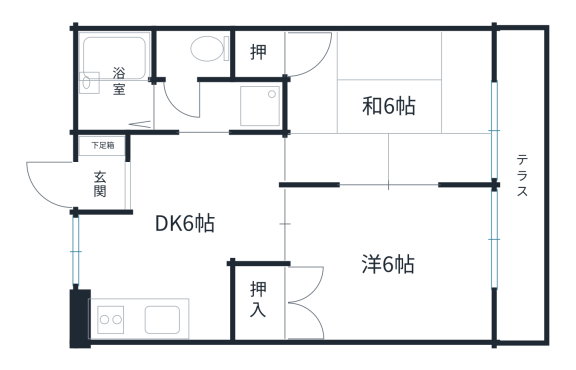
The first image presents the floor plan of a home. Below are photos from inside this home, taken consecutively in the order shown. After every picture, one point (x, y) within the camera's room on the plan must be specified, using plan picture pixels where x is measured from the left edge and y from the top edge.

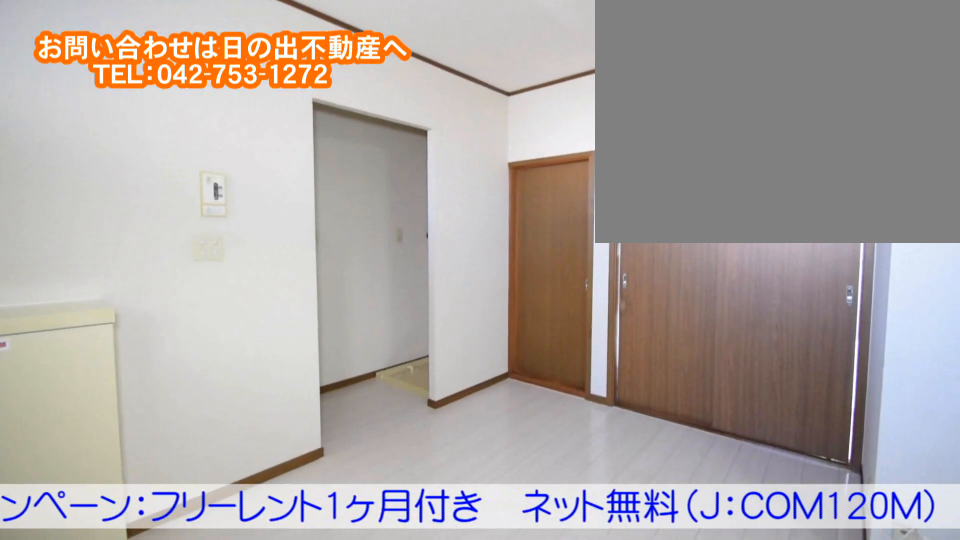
(188, 247)
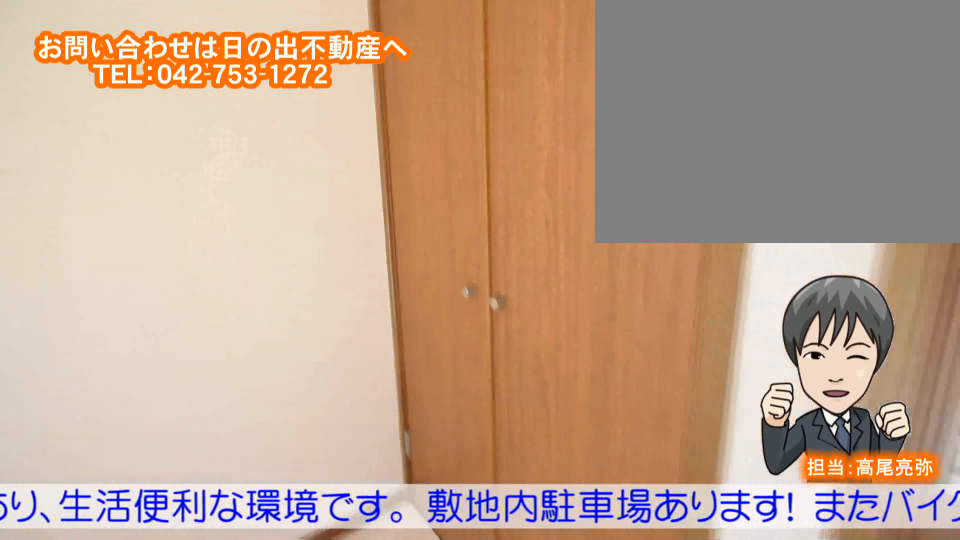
(443, 258)
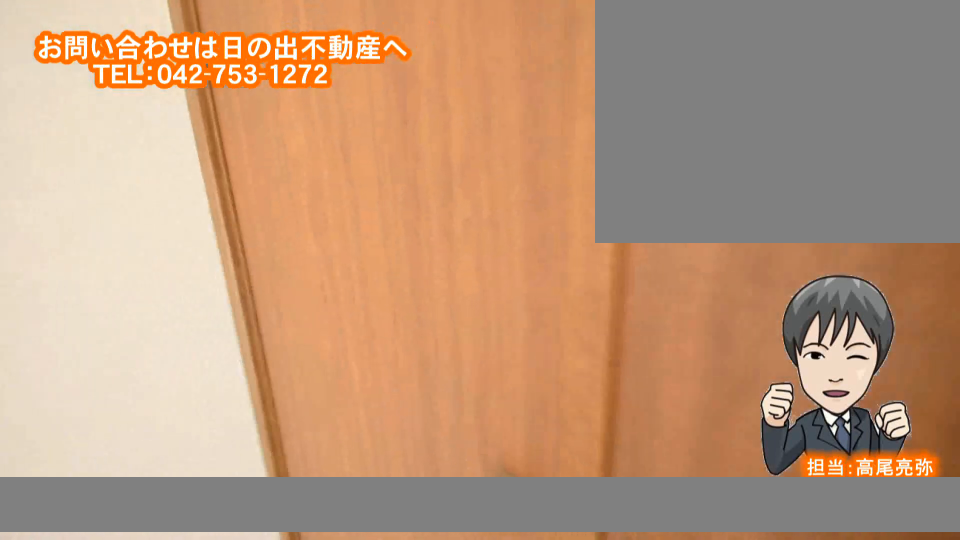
(443, 258)
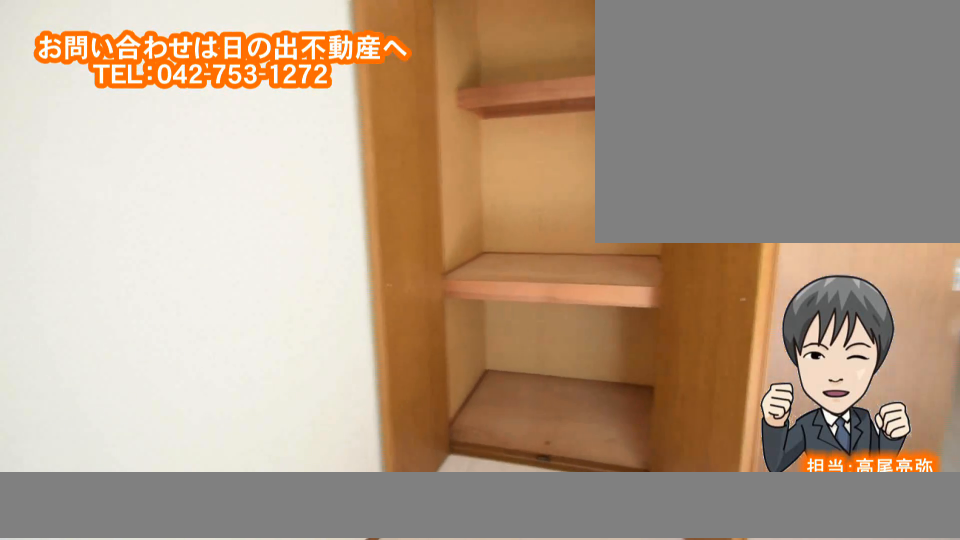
(443, 257)
